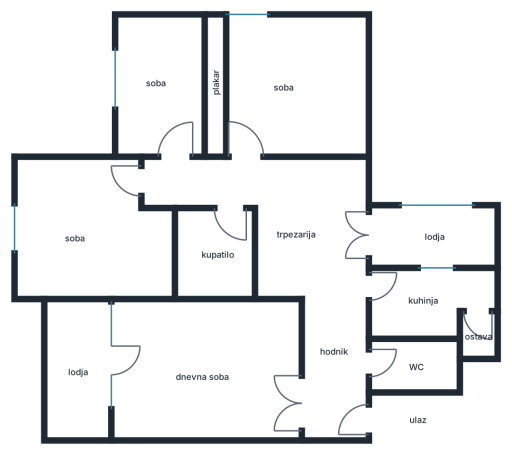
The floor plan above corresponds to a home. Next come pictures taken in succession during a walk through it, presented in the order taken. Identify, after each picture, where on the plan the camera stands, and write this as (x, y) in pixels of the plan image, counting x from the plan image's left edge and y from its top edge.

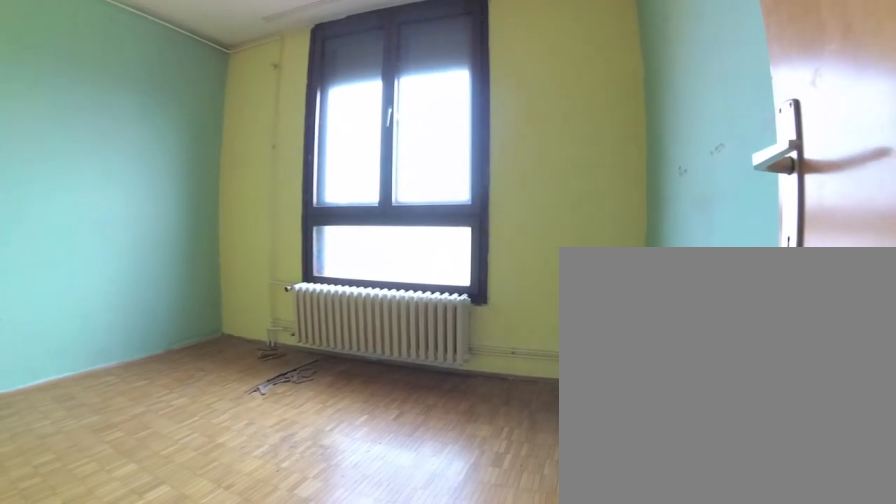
(122, 176)
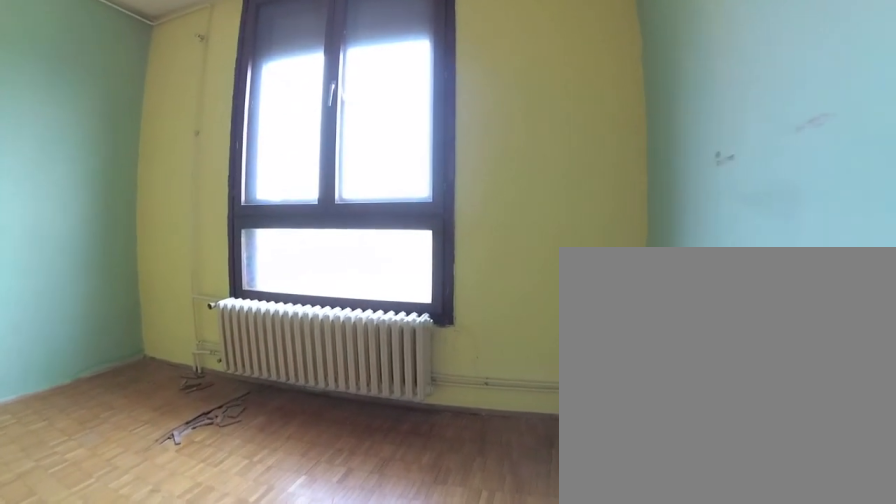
(90, 174)
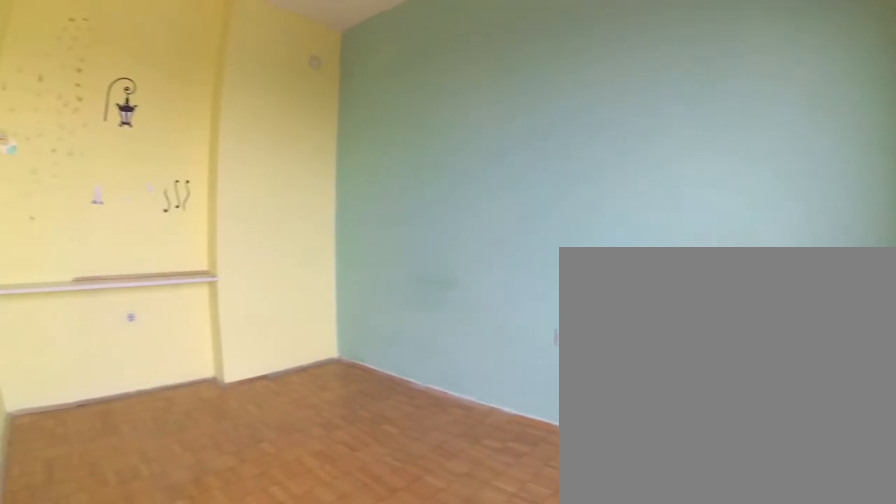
(34, 191)
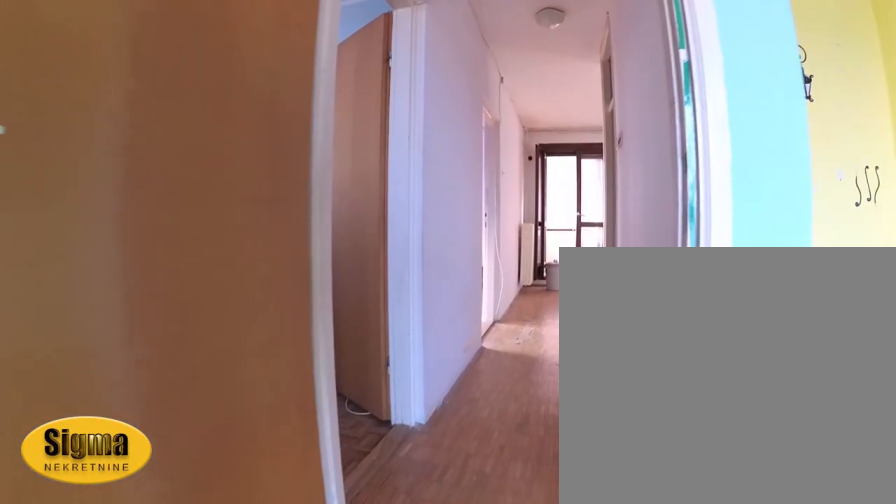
(96, 189)
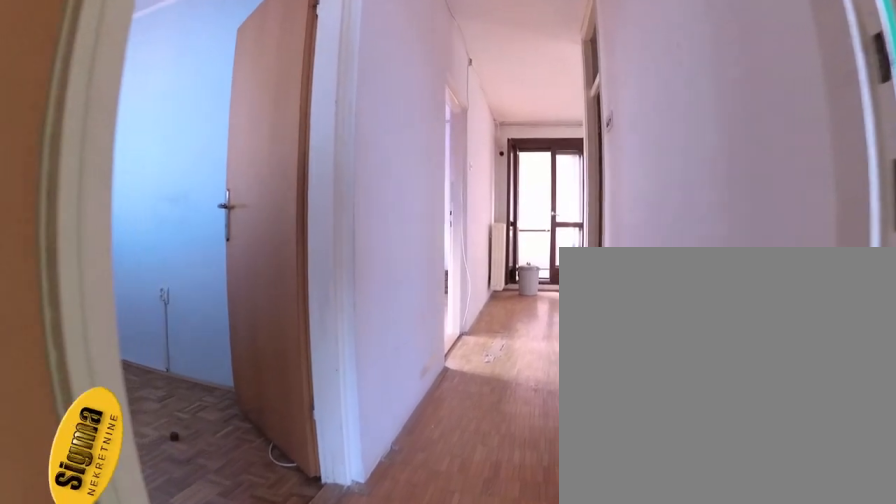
(123, 187)
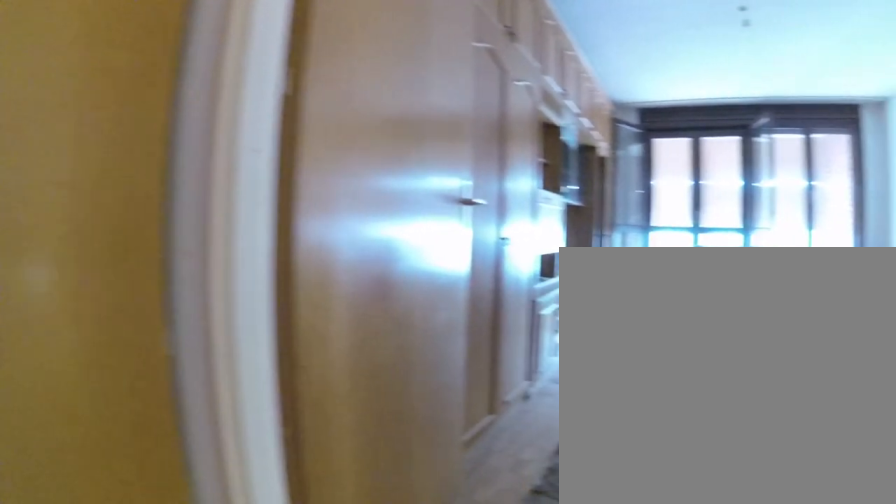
(318, 388)
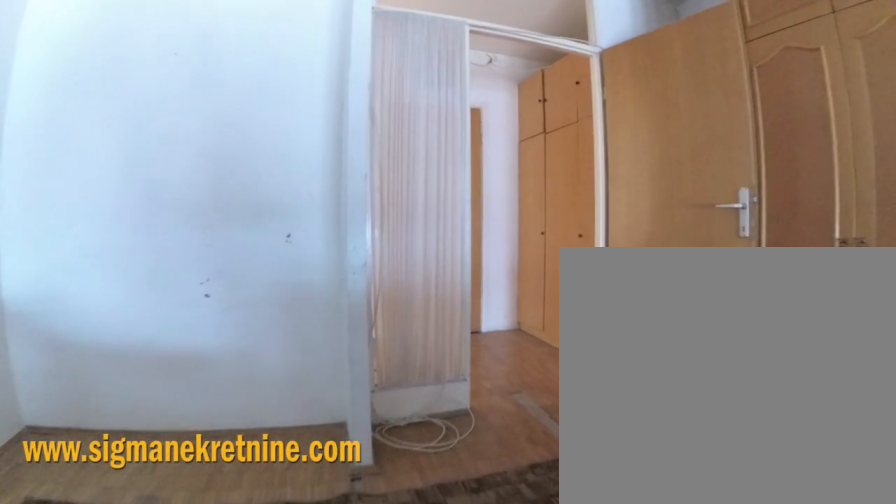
(203, 369)
